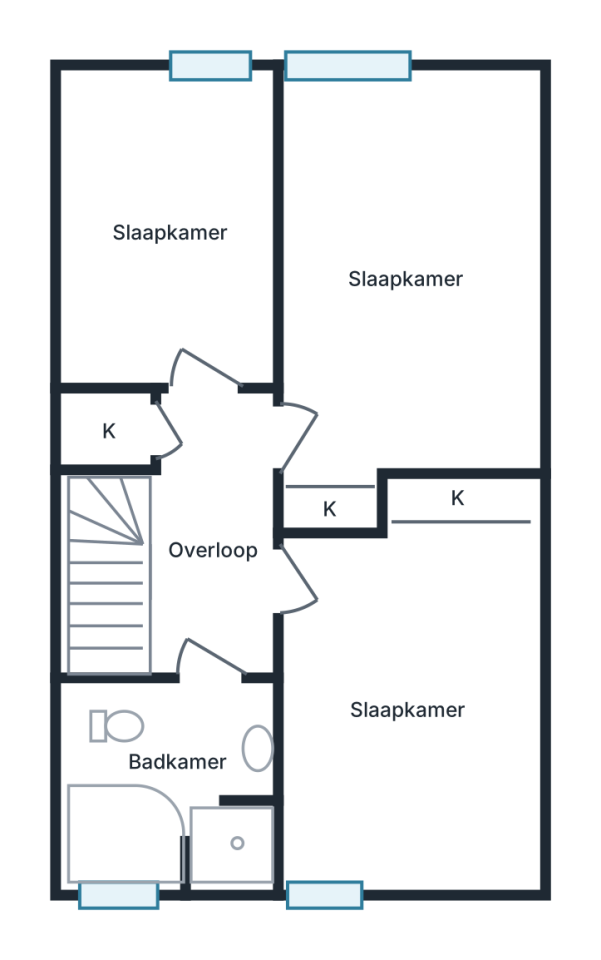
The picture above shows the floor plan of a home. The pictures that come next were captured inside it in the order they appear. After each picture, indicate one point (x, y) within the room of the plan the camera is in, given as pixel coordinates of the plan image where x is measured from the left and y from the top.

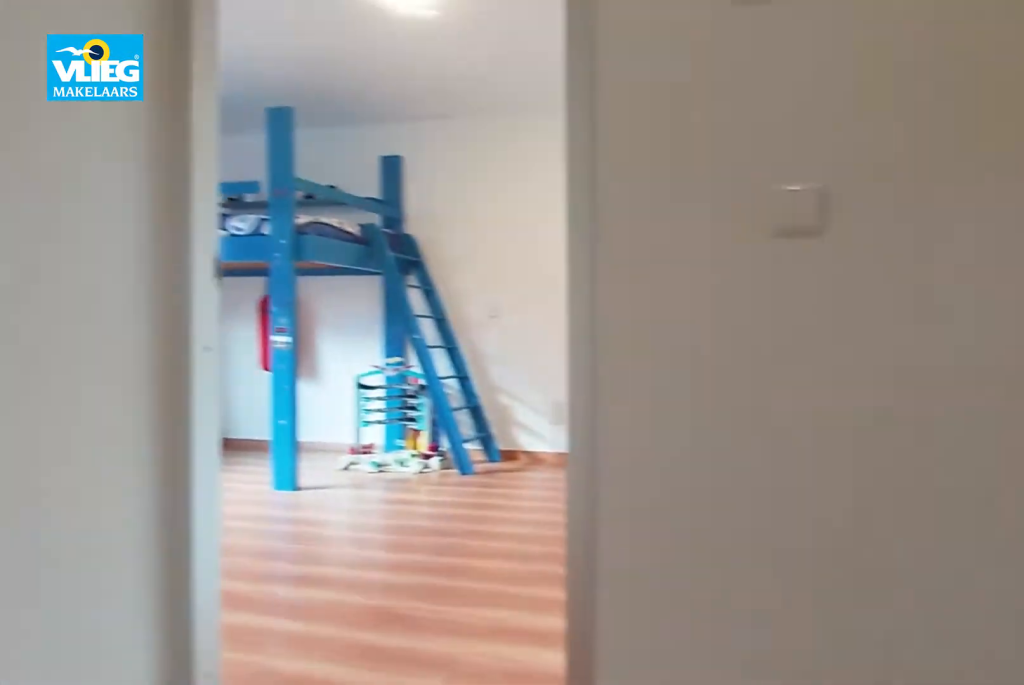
(211, 534)
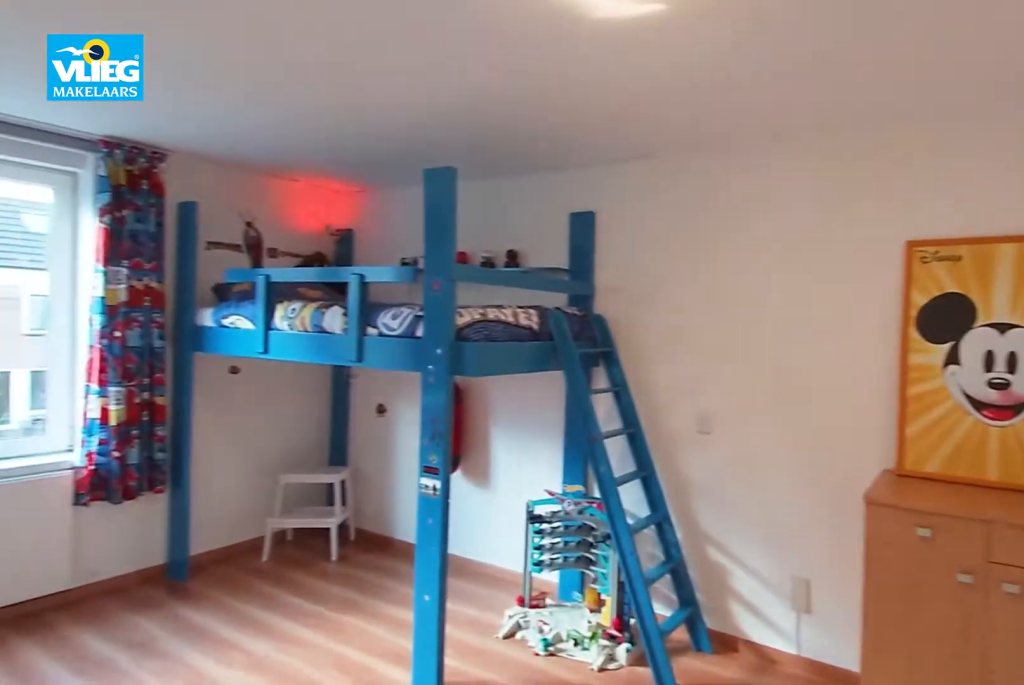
(411, 140)
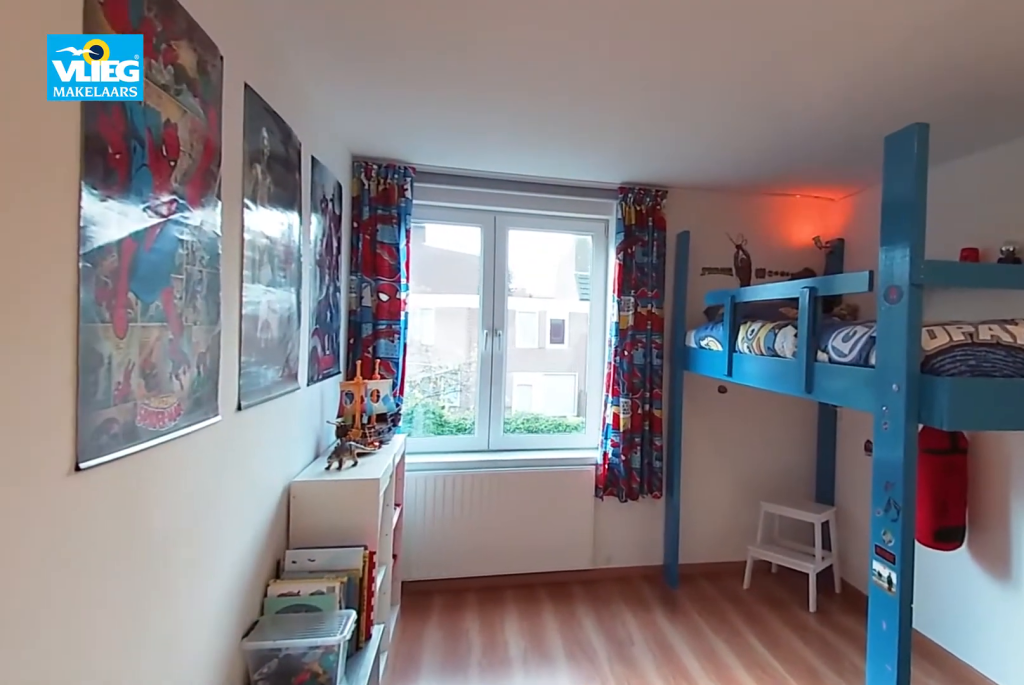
(411, 140)
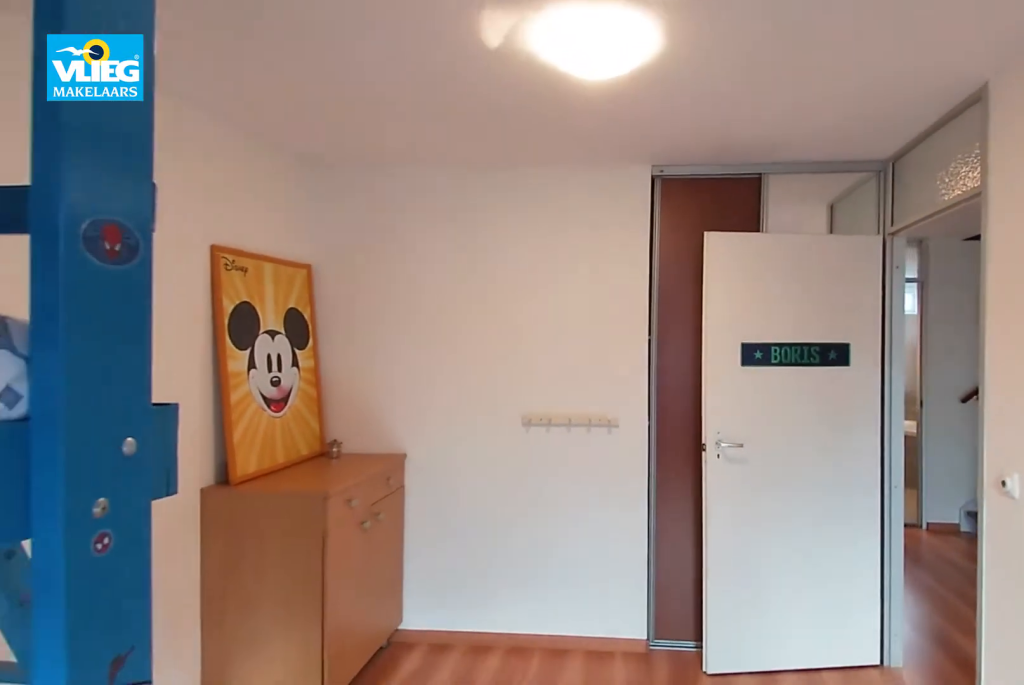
(442, 112)
